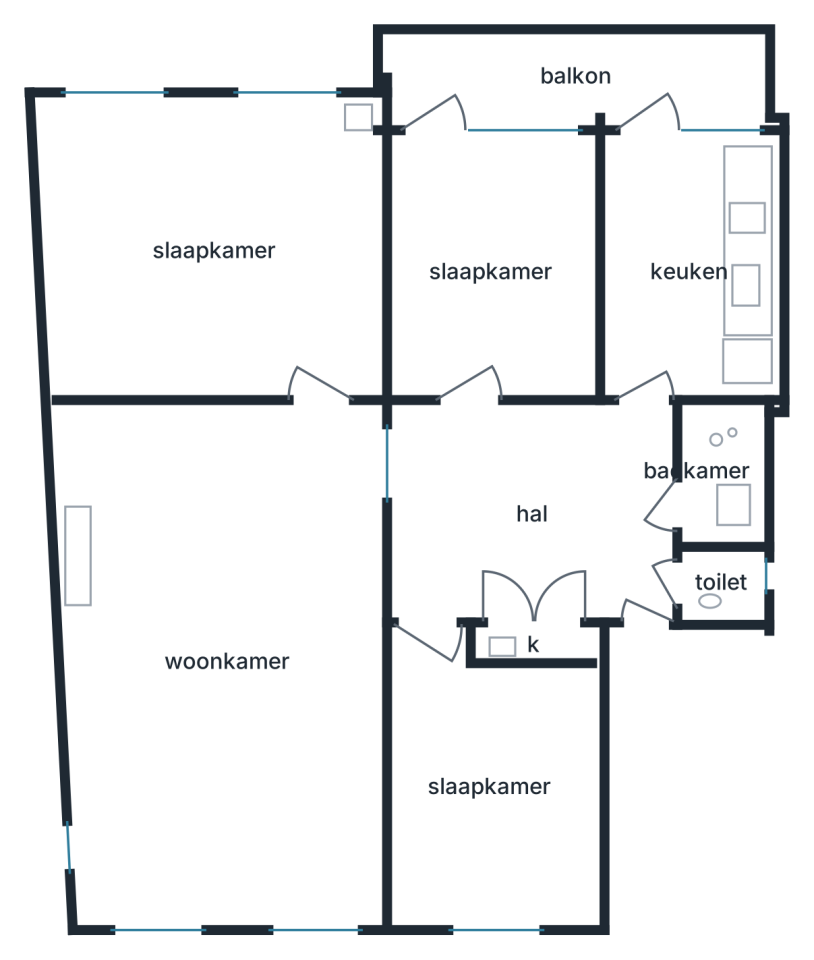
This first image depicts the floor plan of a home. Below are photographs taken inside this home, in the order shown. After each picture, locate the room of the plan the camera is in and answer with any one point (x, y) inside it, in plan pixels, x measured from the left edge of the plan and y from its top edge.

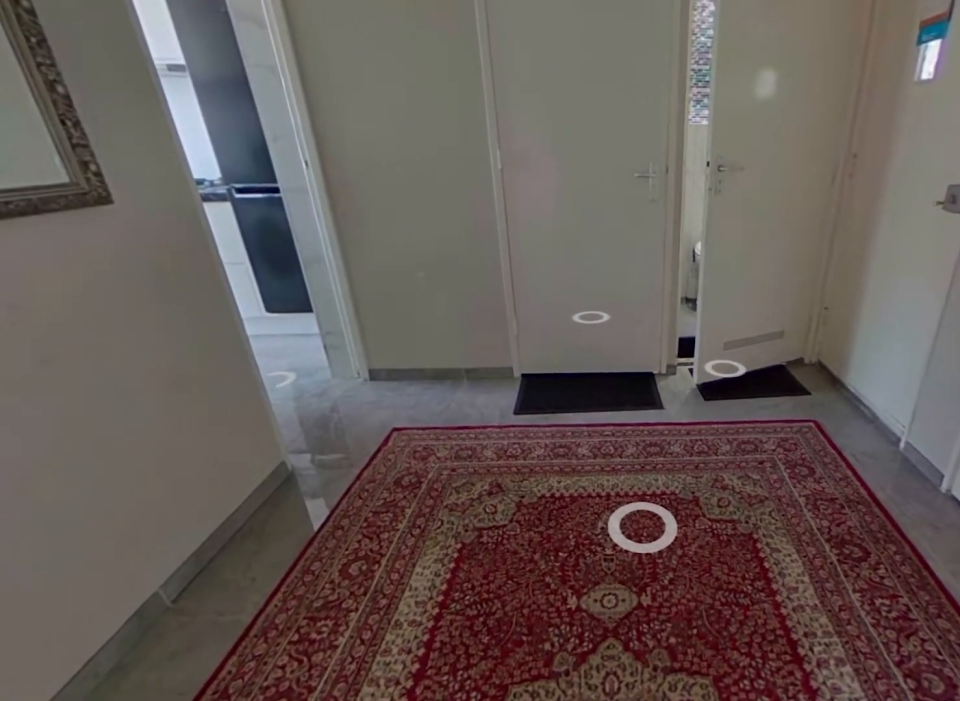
(529, 506)
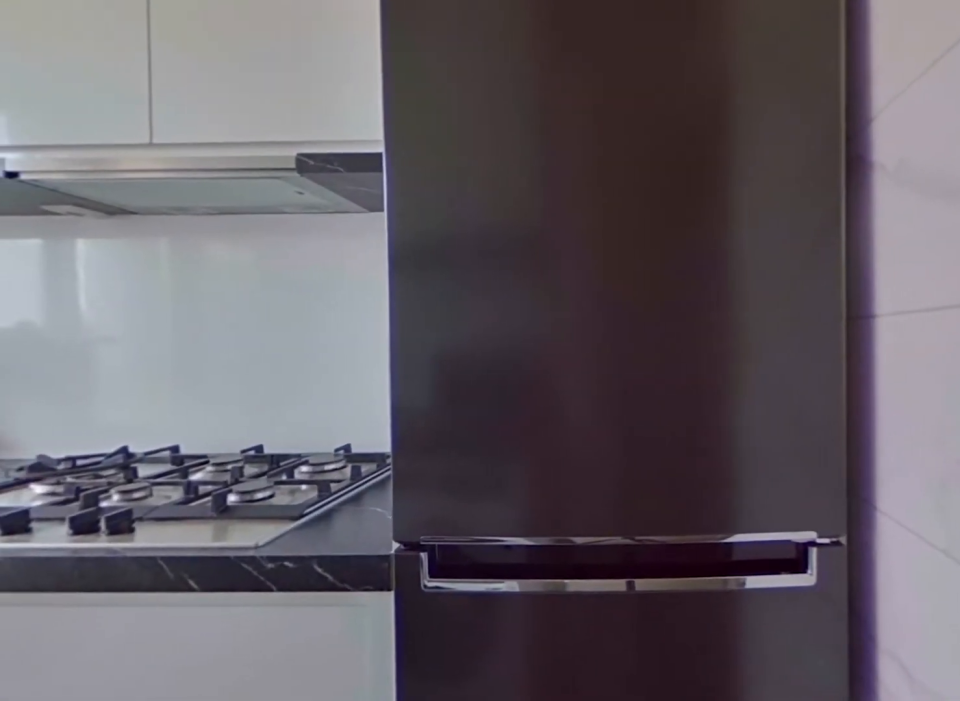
(687, 267)
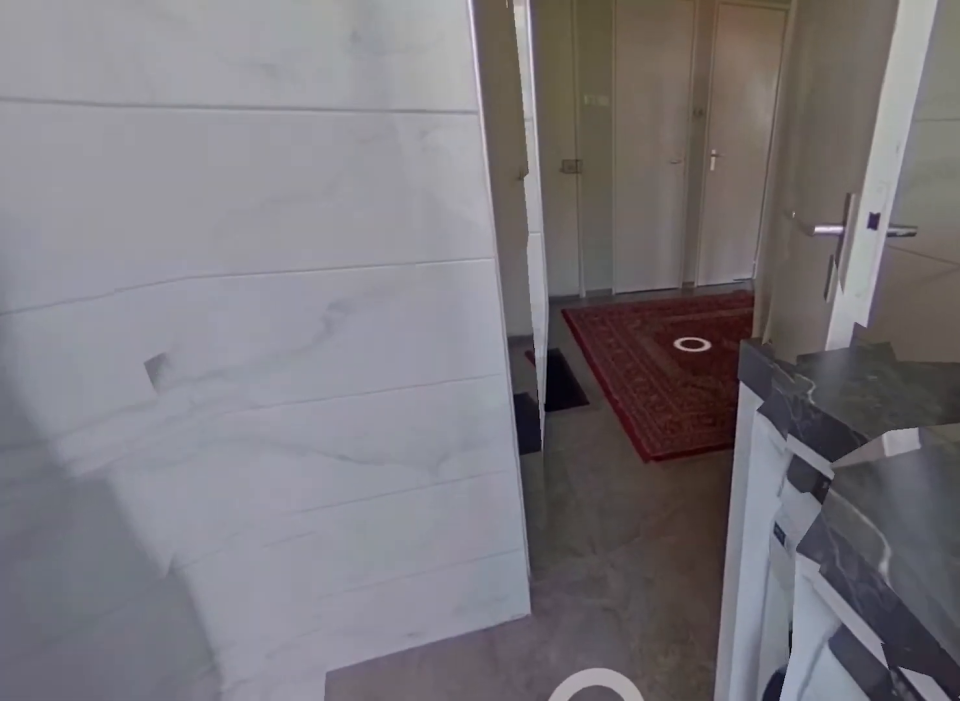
(687, 267)
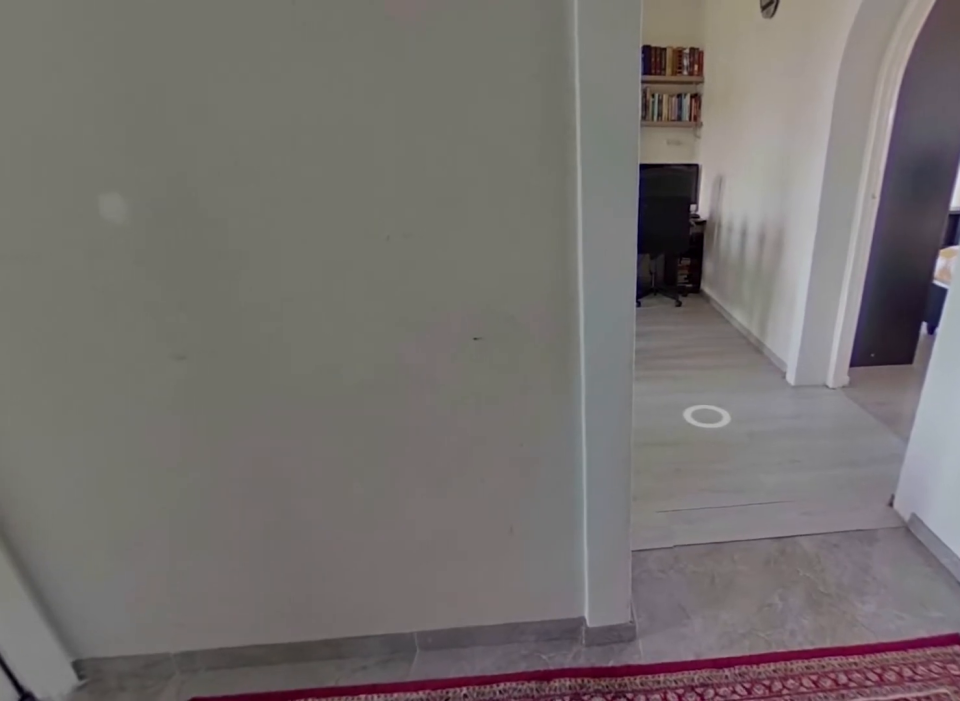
(530, 507)
